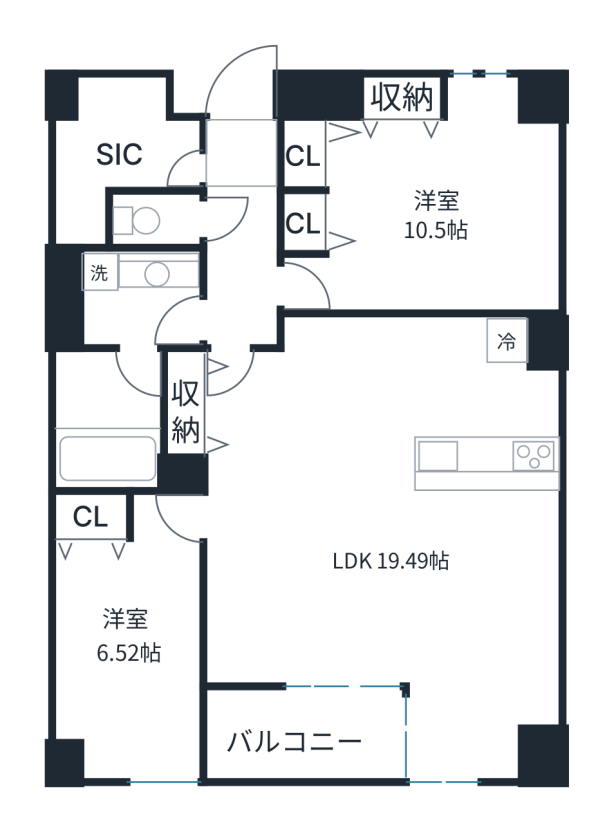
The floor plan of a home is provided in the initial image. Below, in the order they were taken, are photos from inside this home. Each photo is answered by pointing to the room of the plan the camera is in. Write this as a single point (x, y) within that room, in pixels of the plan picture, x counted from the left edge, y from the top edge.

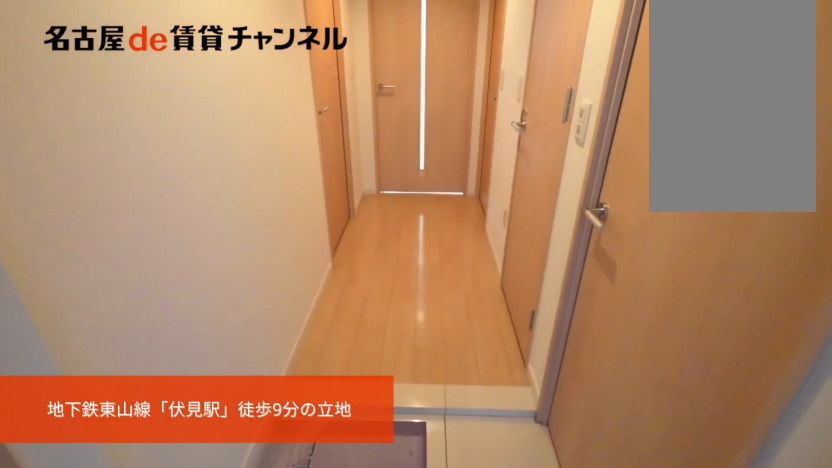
(239, 151)
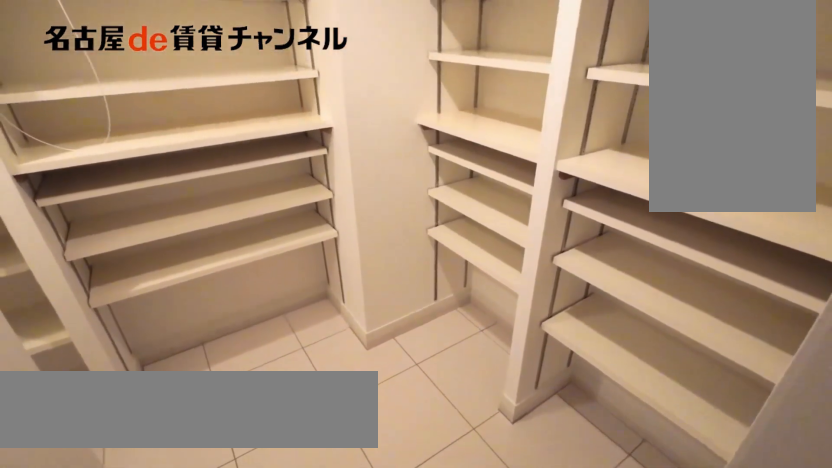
(124, 148)
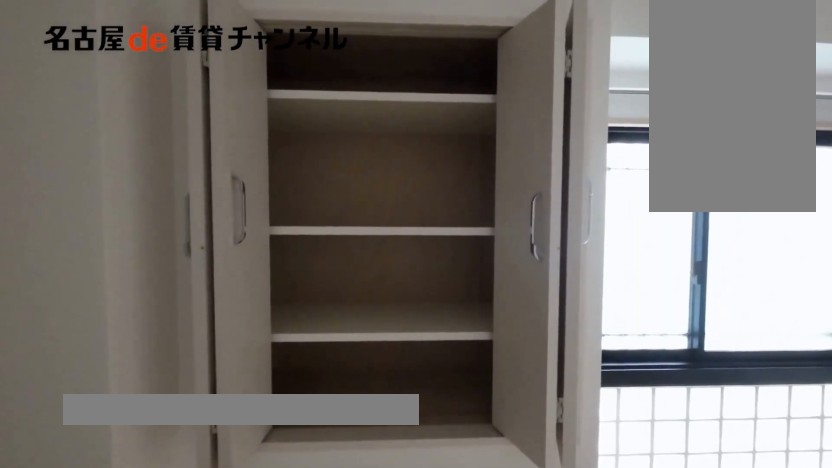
(417, 193)
